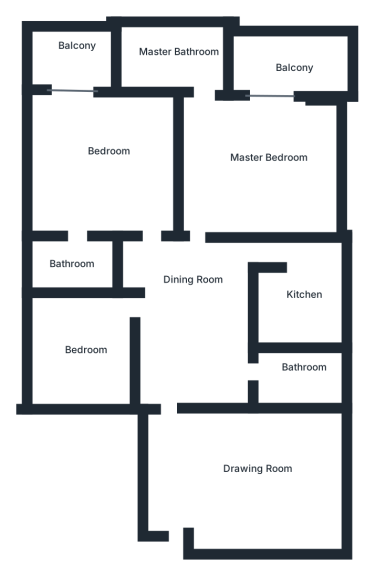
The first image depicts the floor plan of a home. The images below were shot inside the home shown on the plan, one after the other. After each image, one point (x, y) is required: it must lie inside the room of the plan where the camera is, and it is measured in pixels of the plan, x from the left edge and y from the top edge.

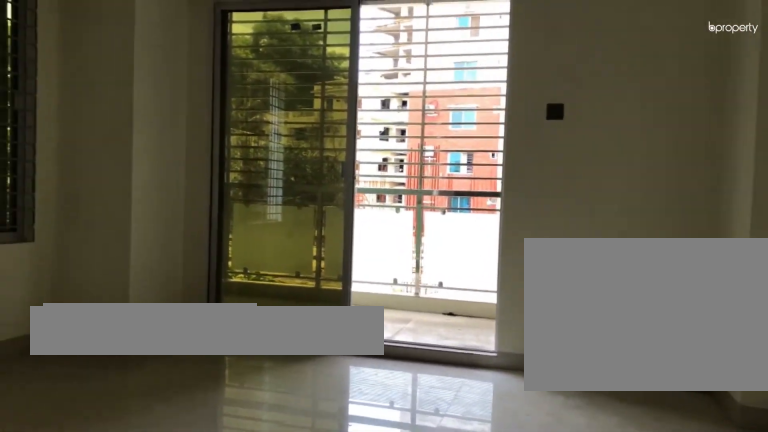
(85, 165)
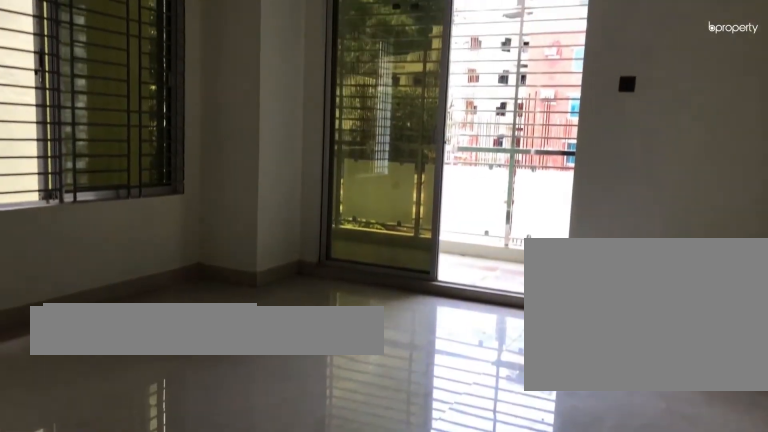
(85, 165)
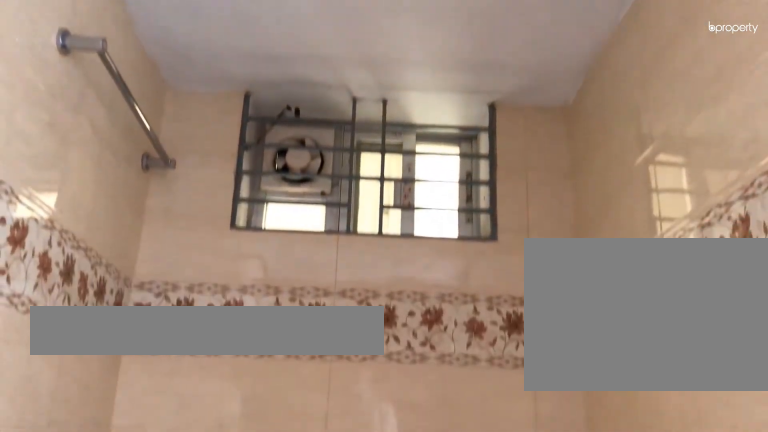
(69, 266)
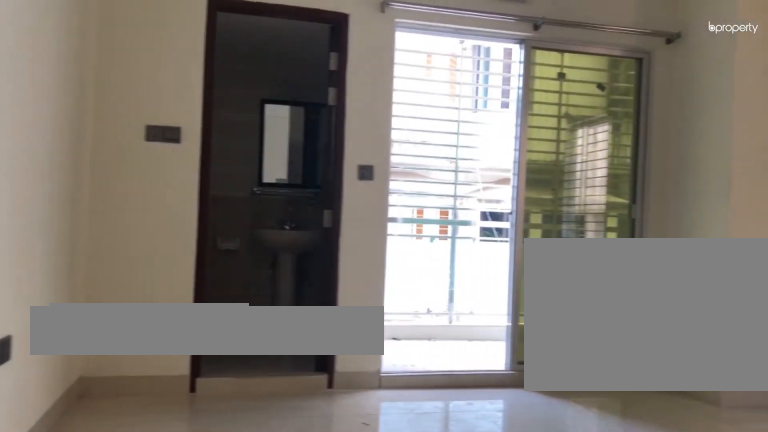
(245, 158)
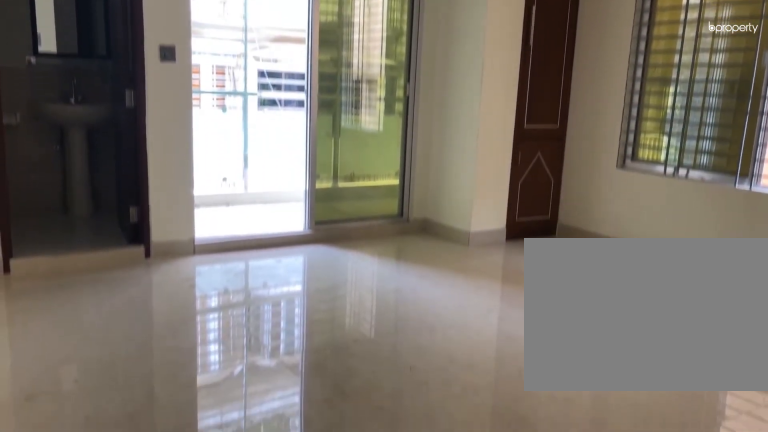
(245, 158)
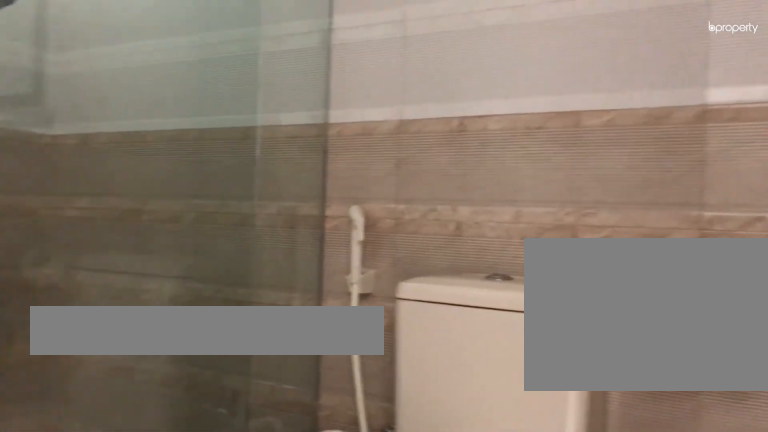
(182, 59)
